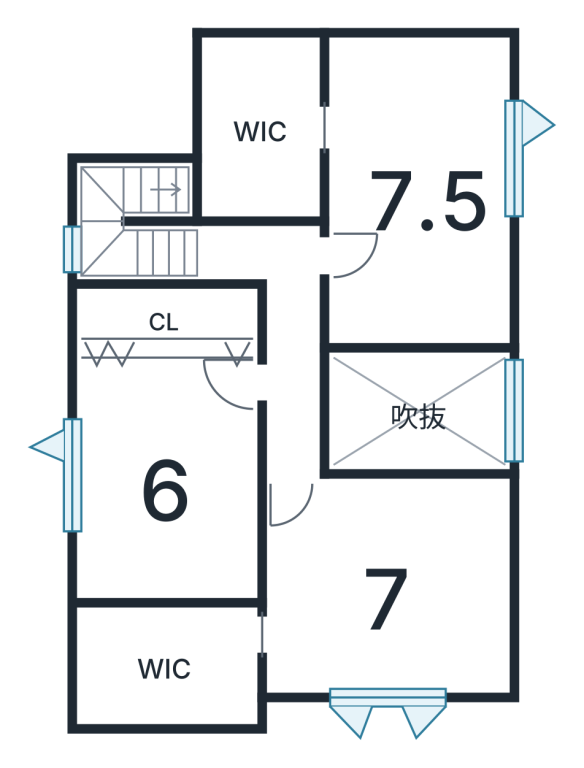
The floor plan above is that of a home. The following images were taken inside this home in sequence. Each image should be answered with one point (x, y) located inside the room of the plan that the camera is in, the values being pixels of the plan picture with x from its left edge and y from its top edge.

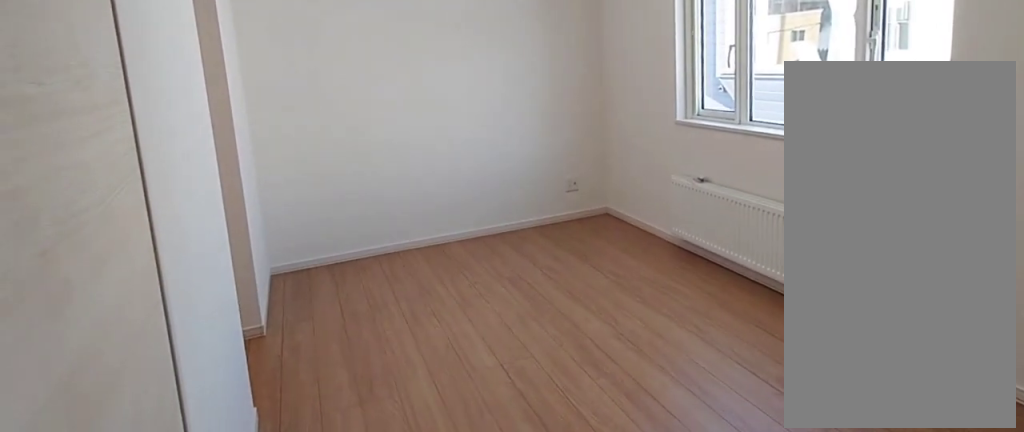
(420, 215)
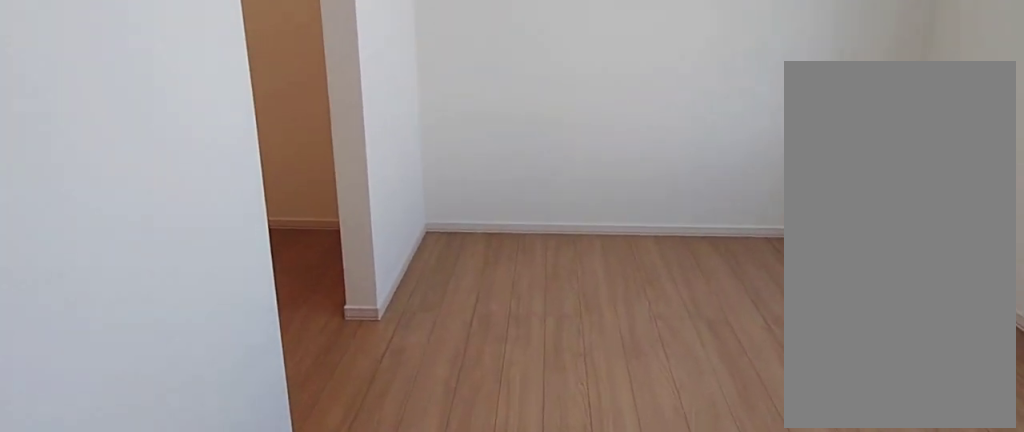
(420, 215)
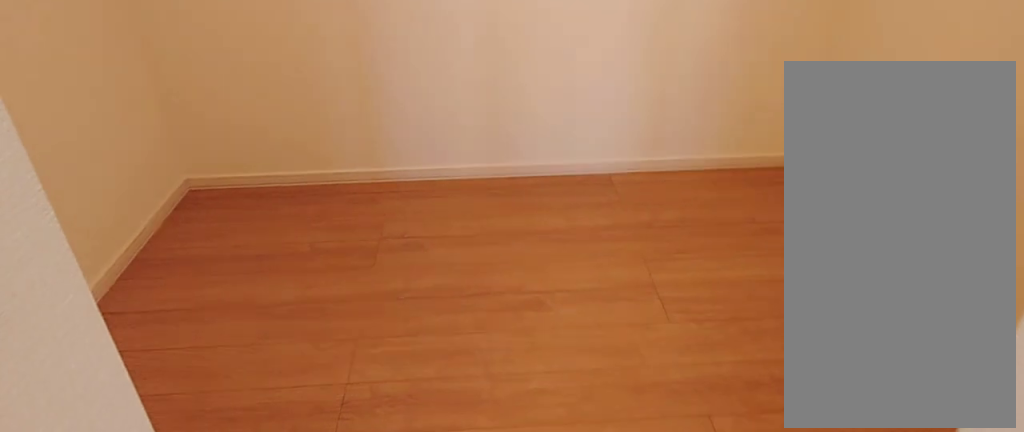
(254, 153)
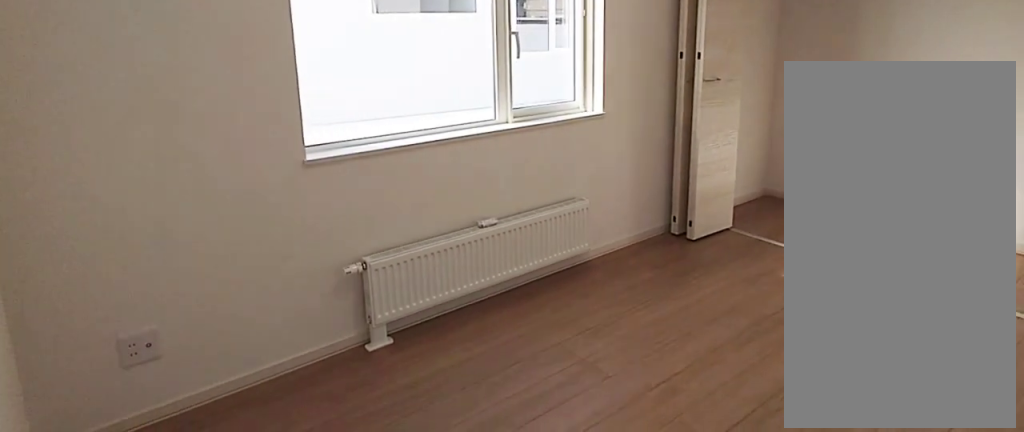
(169, 482)
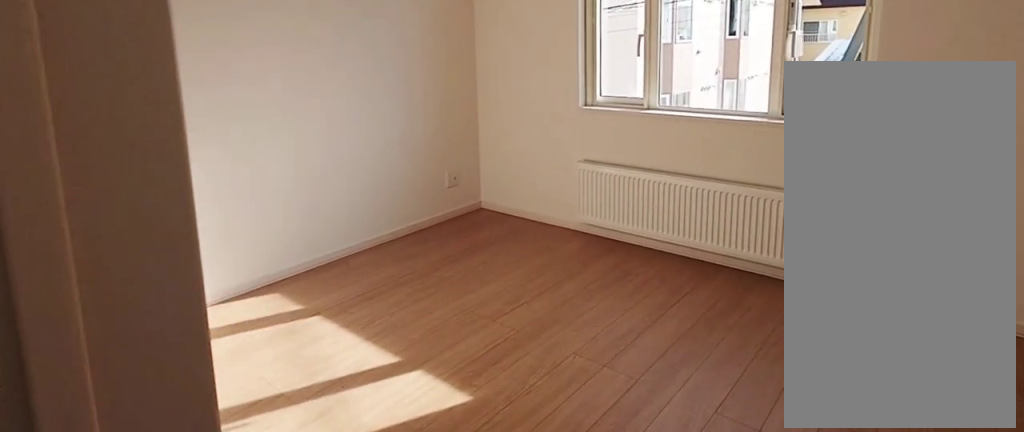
(376, 590)
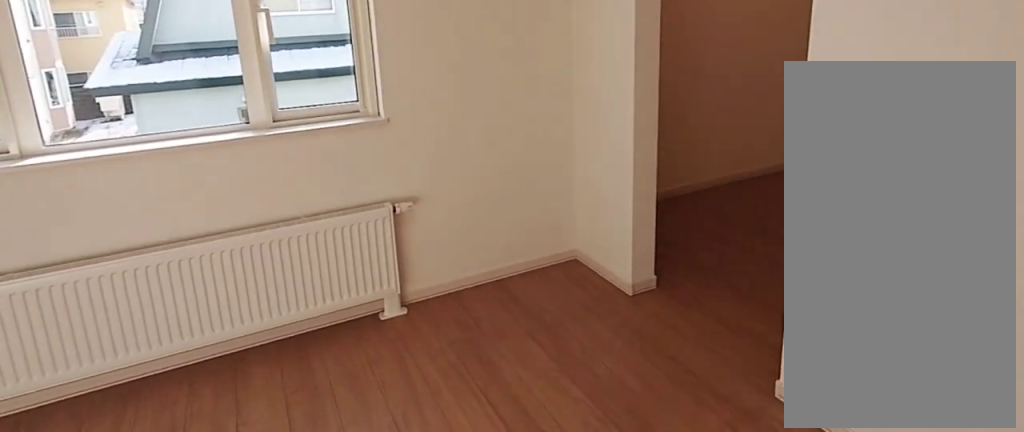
(376, 590)
